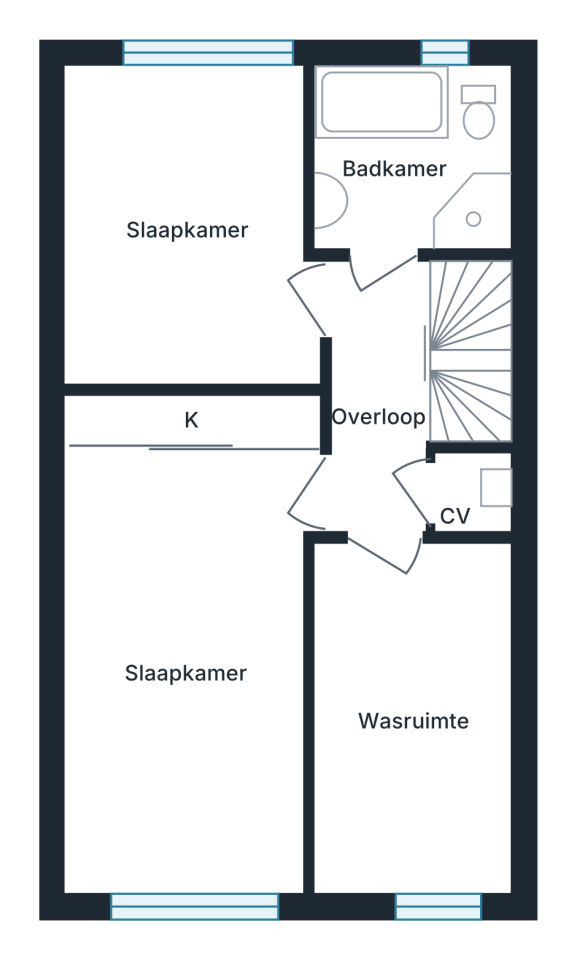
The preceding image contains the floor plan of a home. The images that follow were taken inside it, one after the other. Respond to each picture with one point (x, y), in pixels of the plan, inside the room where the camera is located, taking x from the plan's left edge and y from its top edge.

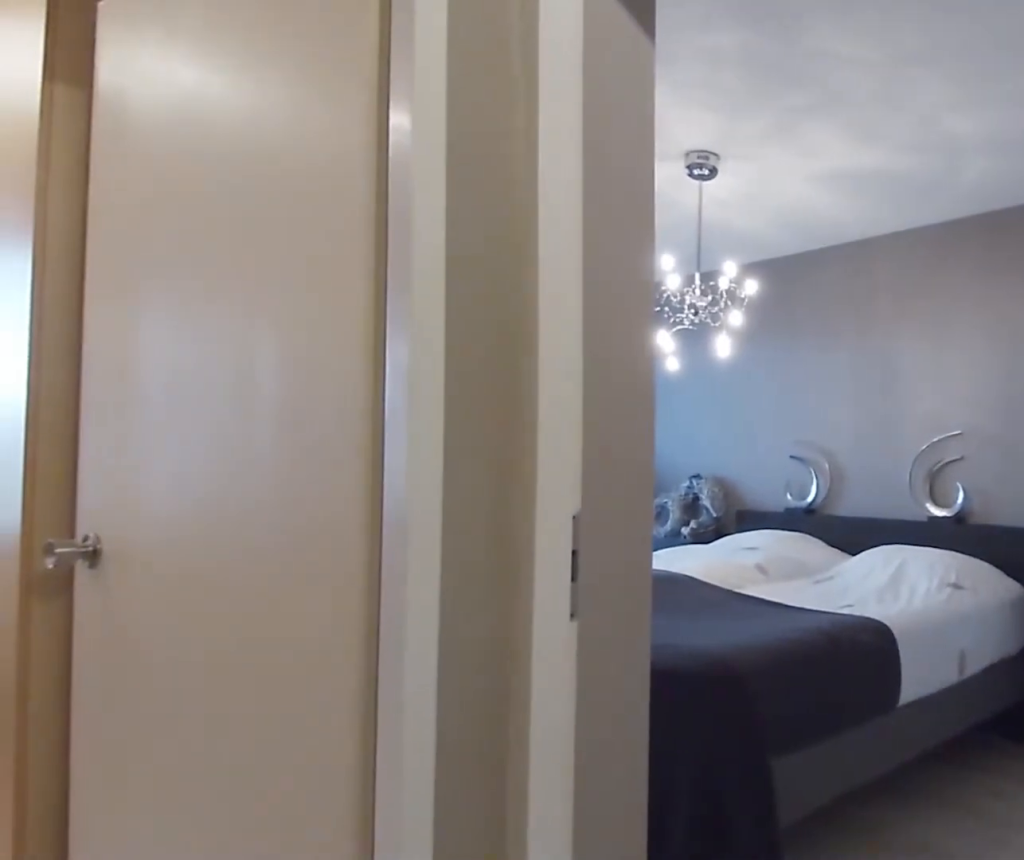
(379, 396)
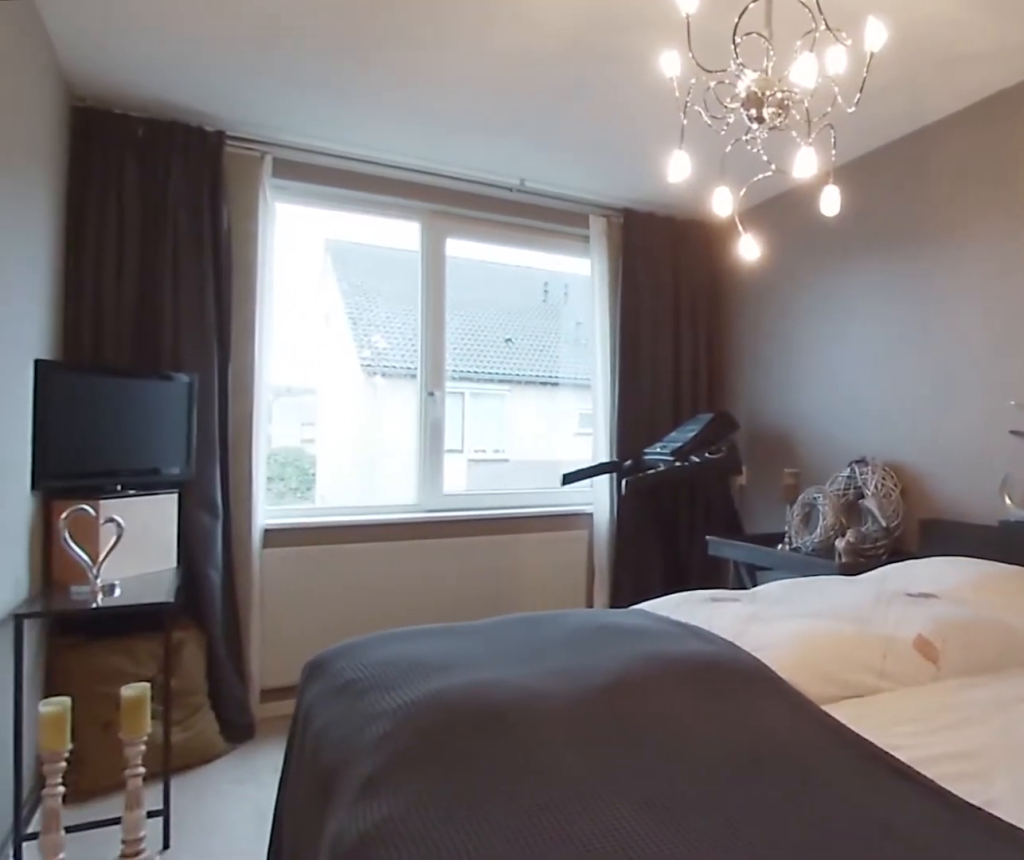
(186, 675)
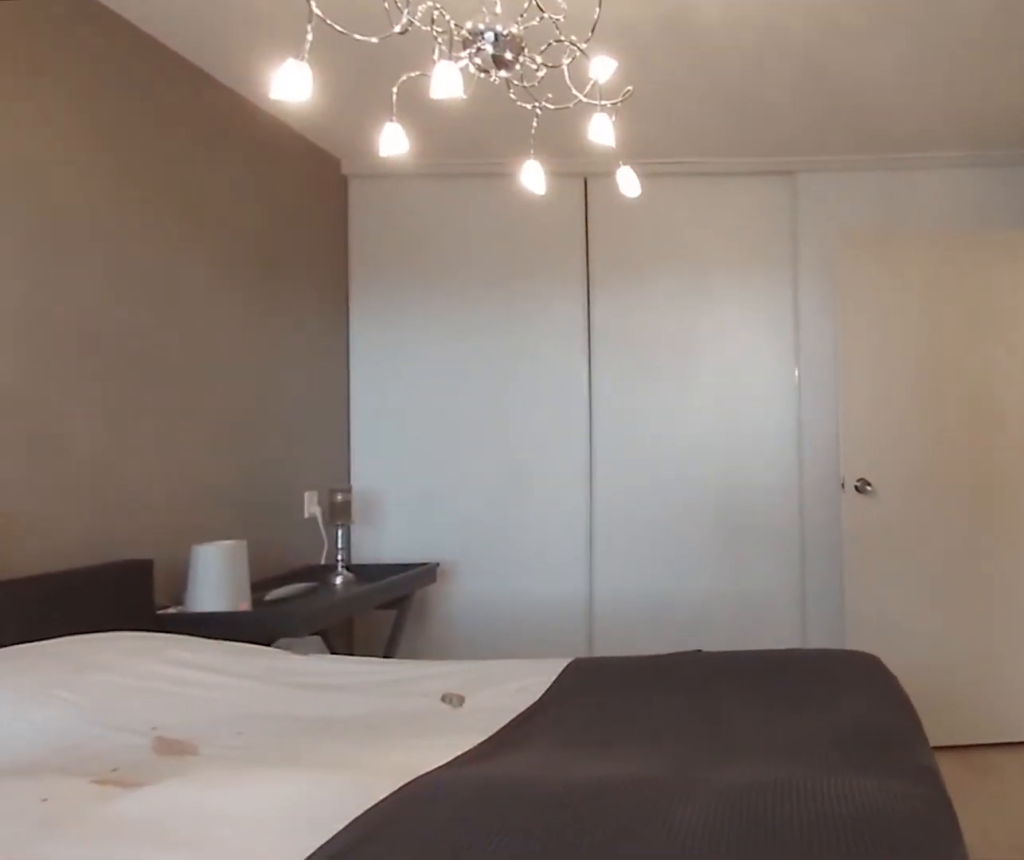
(187, 675)
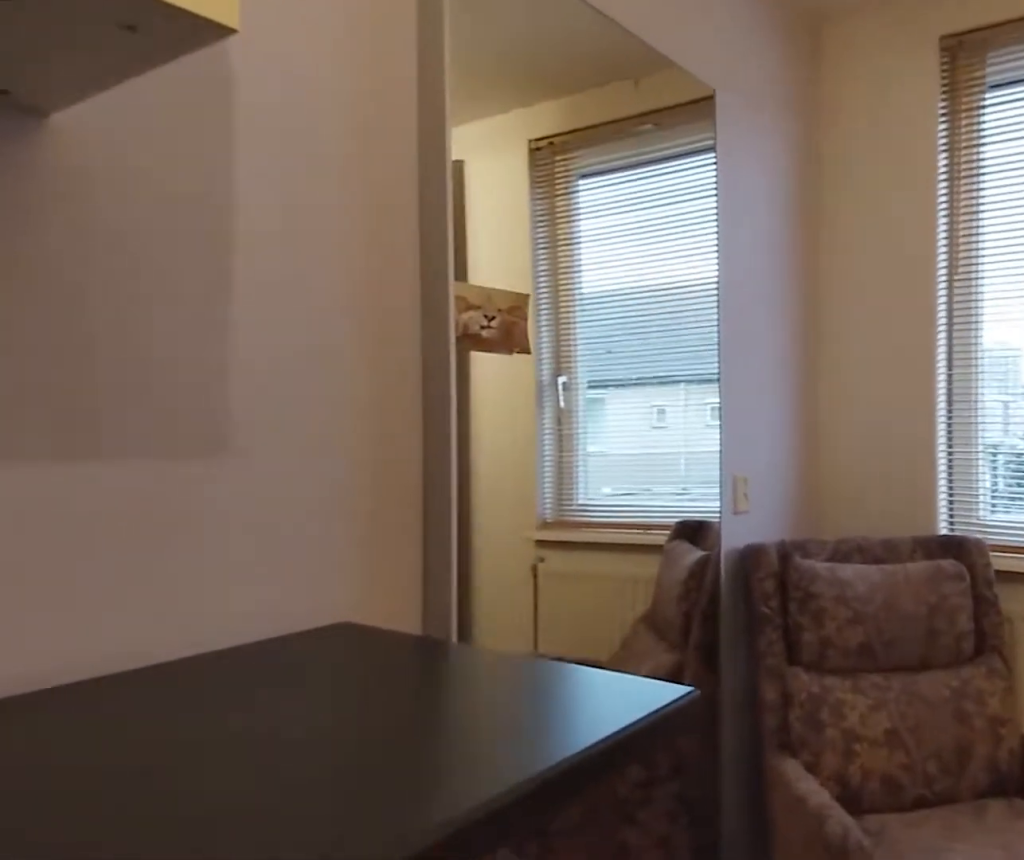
(409, 728)
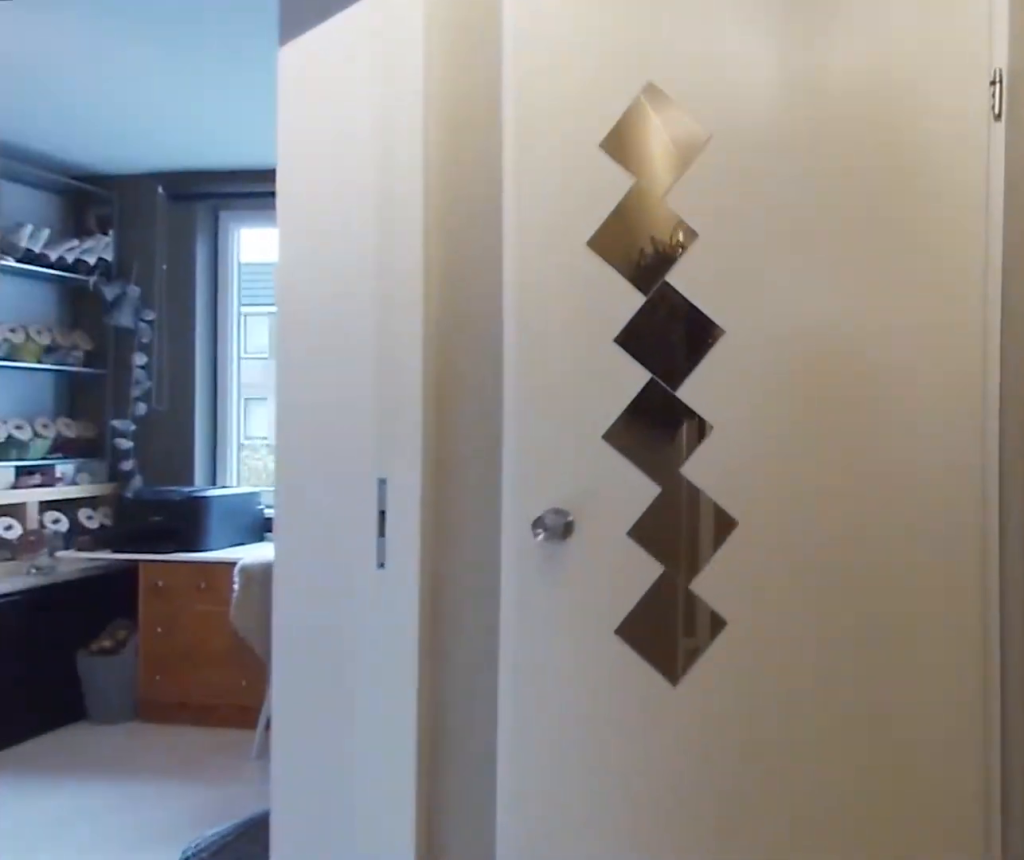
(379, 395)
